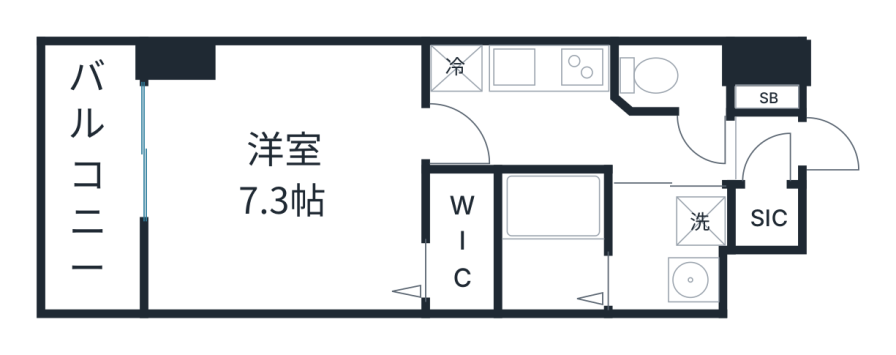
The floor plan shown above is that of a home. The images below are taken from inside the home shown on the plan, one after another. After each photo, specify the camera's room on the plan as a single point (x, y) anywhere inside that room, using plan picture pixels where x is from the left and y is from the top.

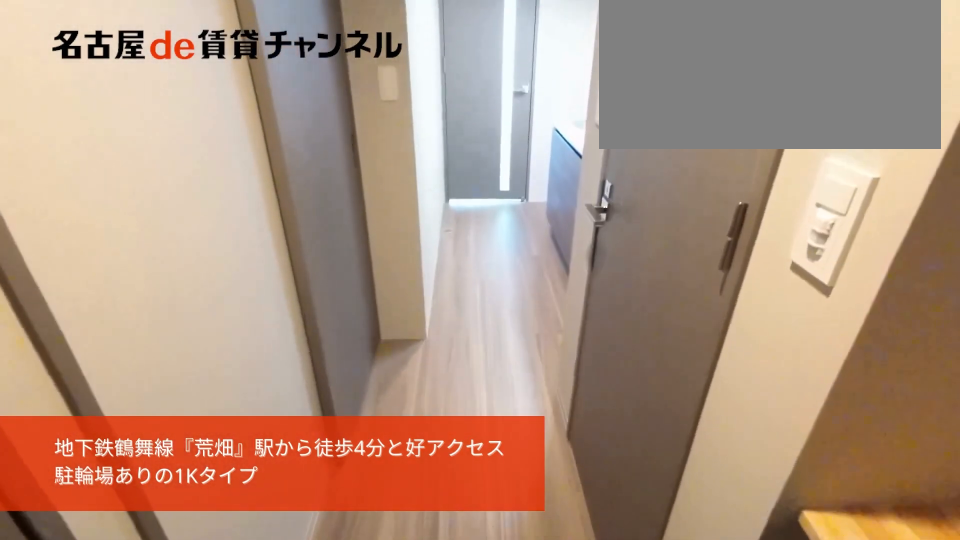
(766, 148)
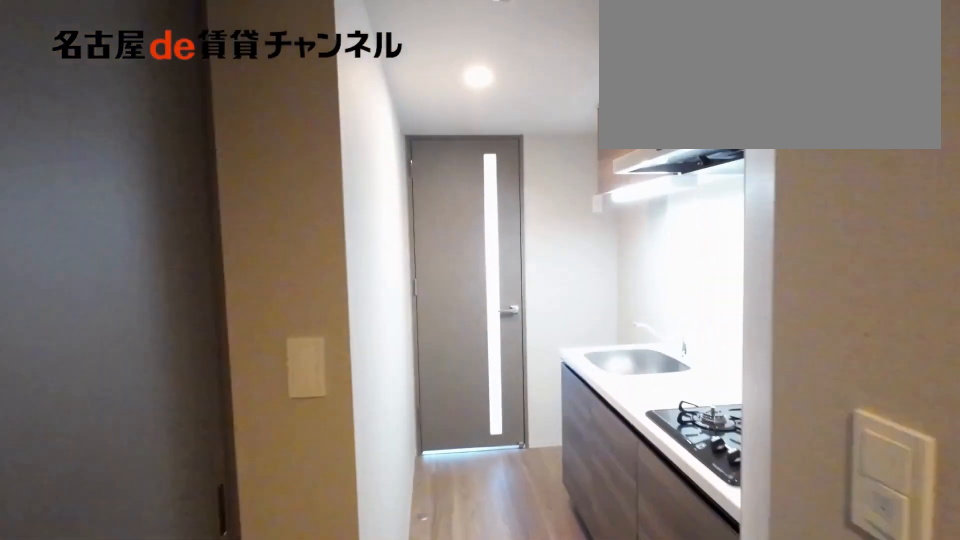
(576, 135)
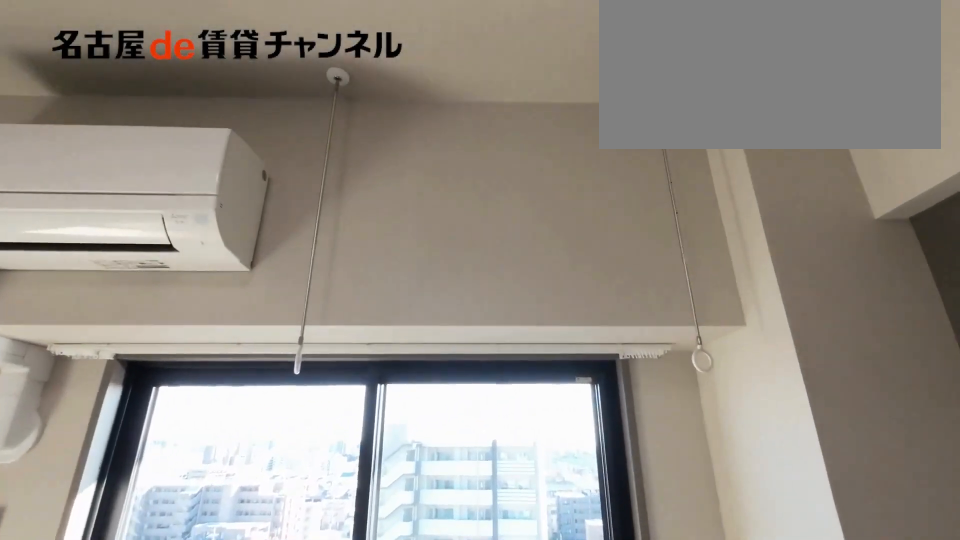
(288, 181)
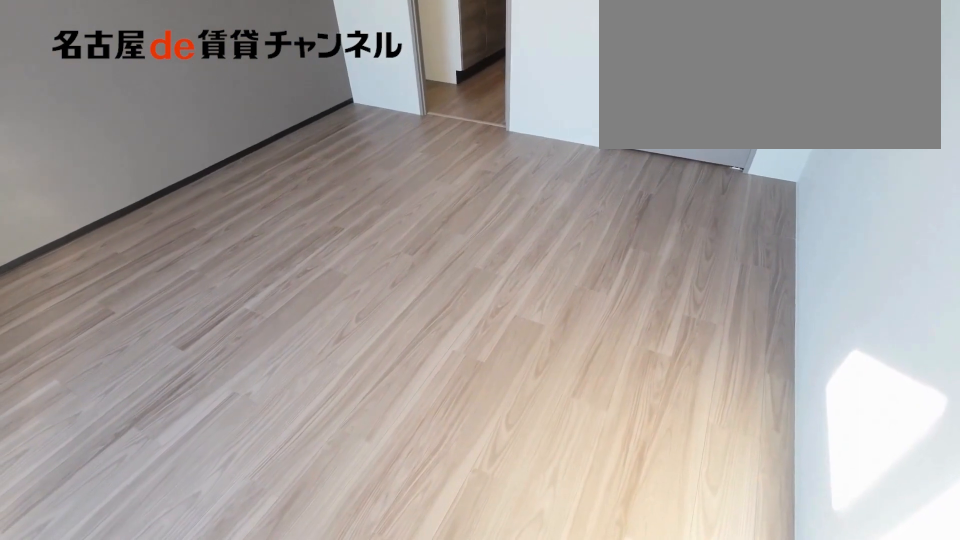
(288, 181)
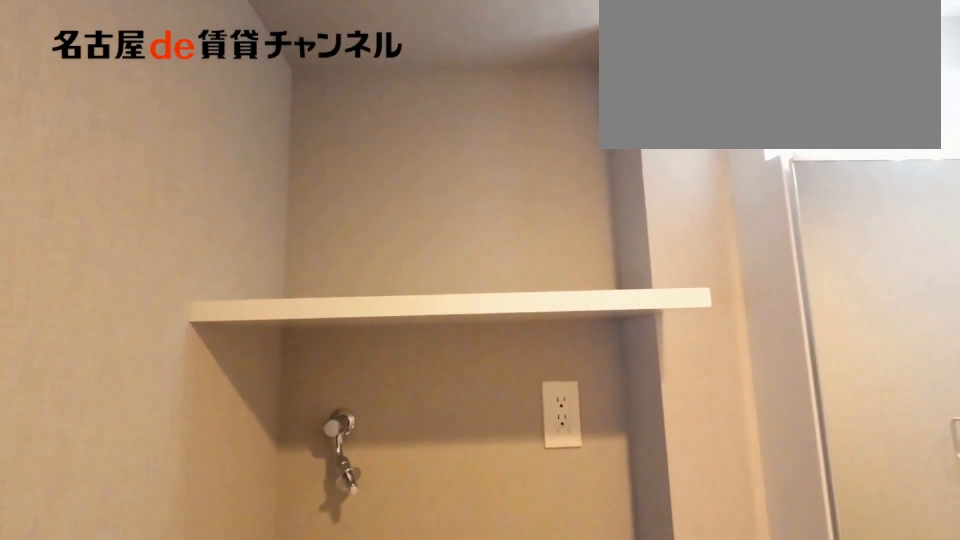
(669, 251)
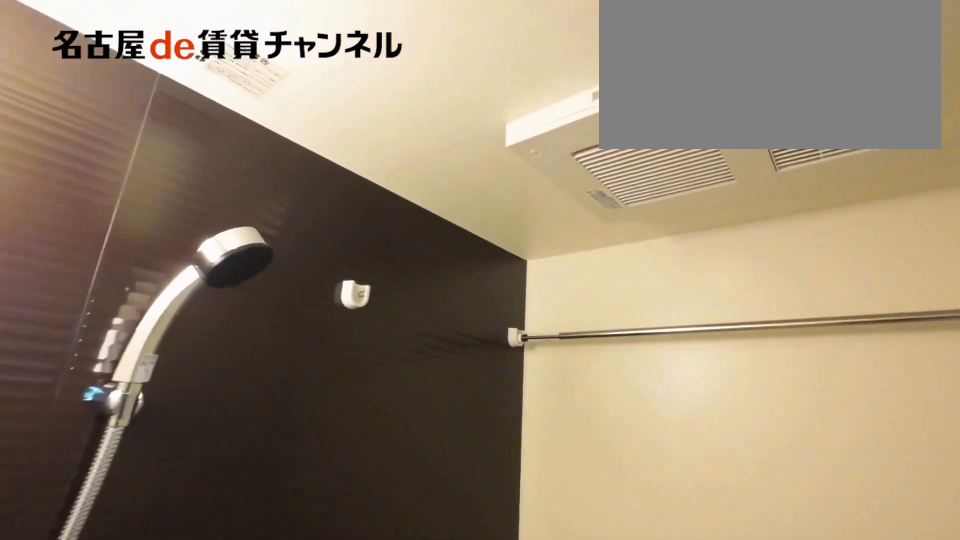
(553, 243)
